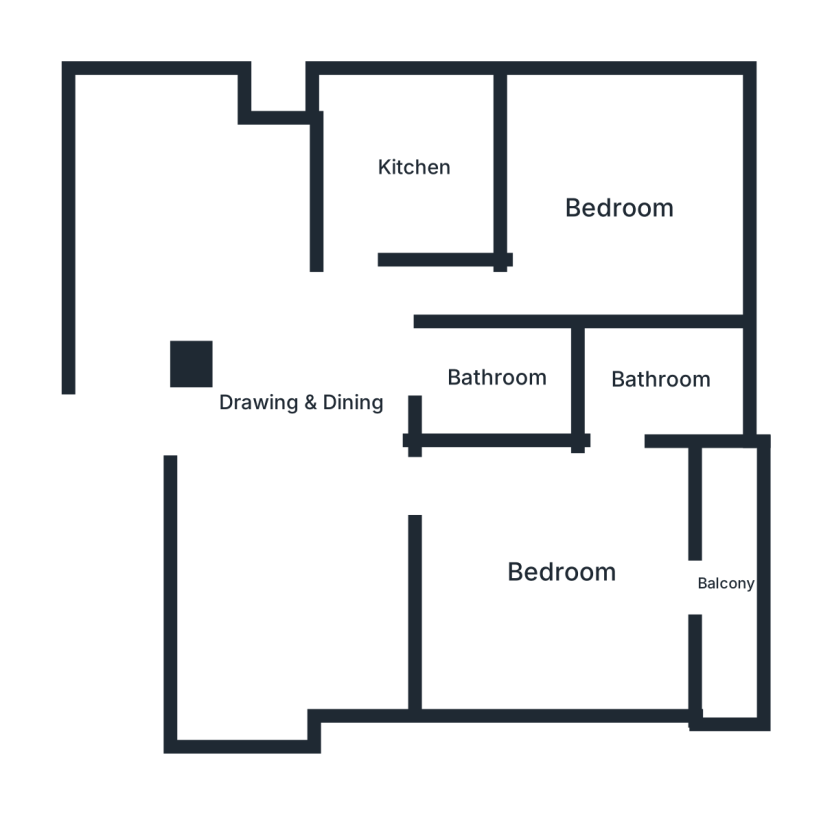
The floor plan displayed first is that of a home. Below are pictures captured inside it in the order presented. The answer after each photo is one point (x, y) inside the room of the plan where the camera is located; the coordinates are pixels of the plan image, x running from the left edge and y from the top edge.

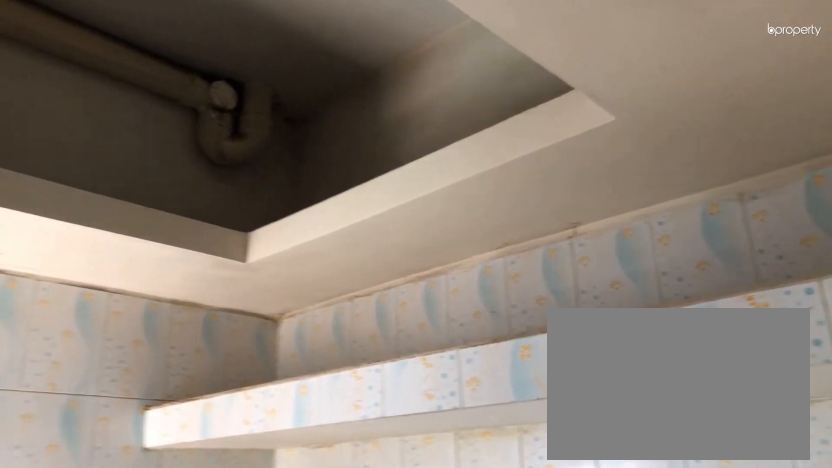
(413, 168)
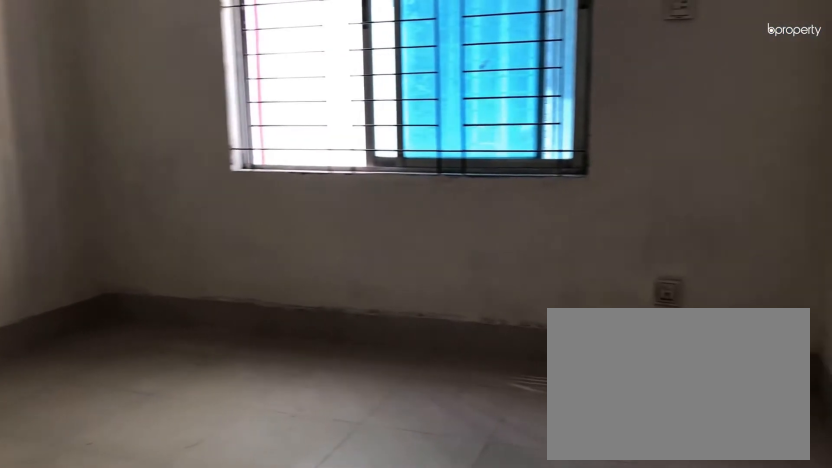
(620, 206)
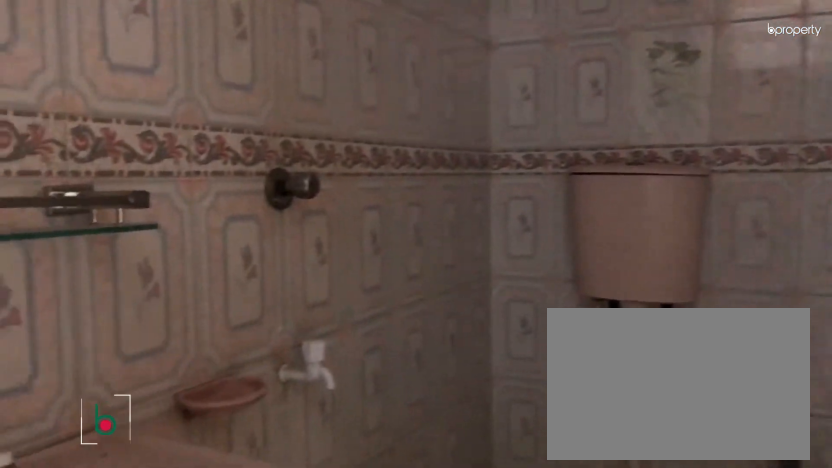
(500, 377)
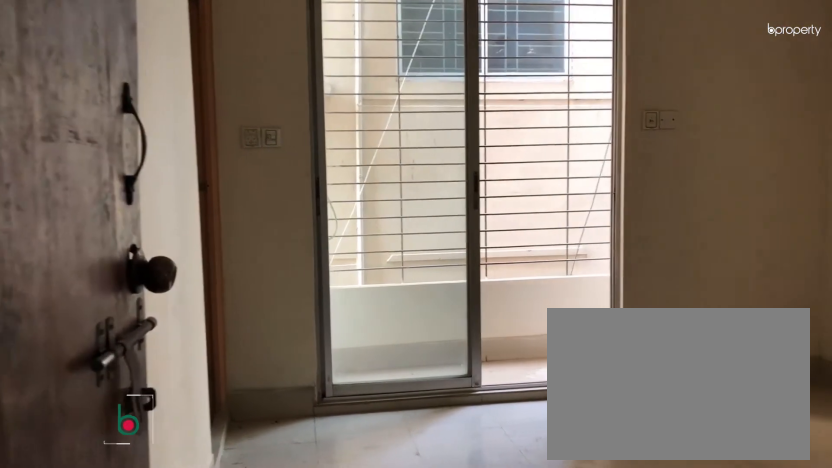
(557, 565)
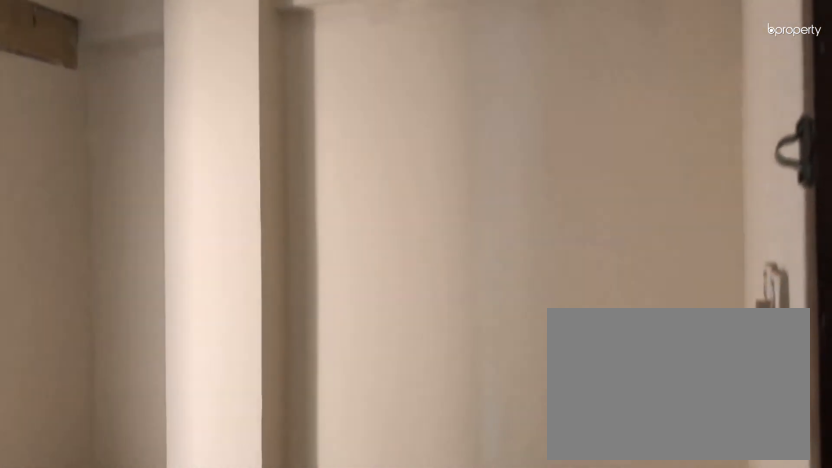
(557, 565)
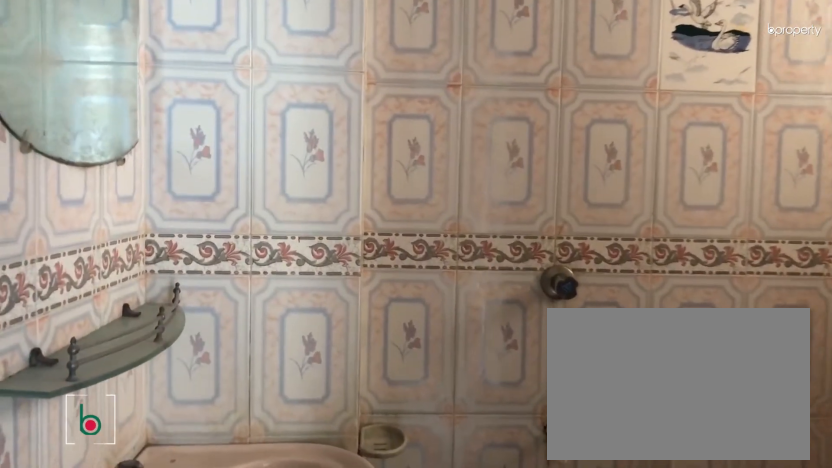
(664, 379)
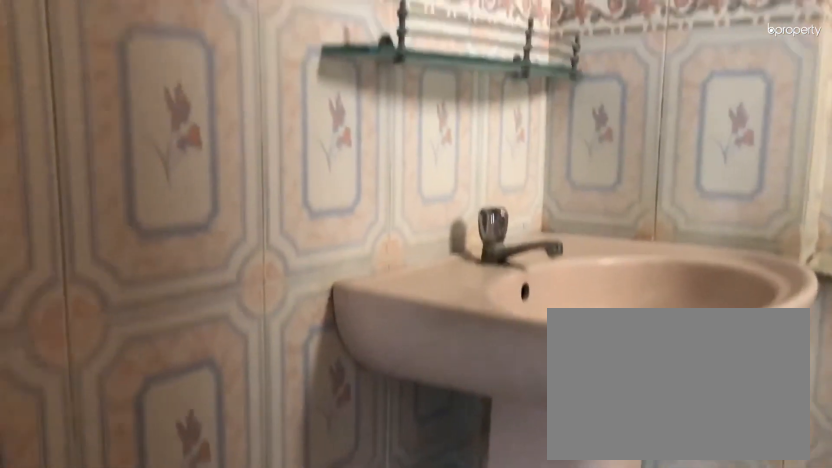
(663, 379)
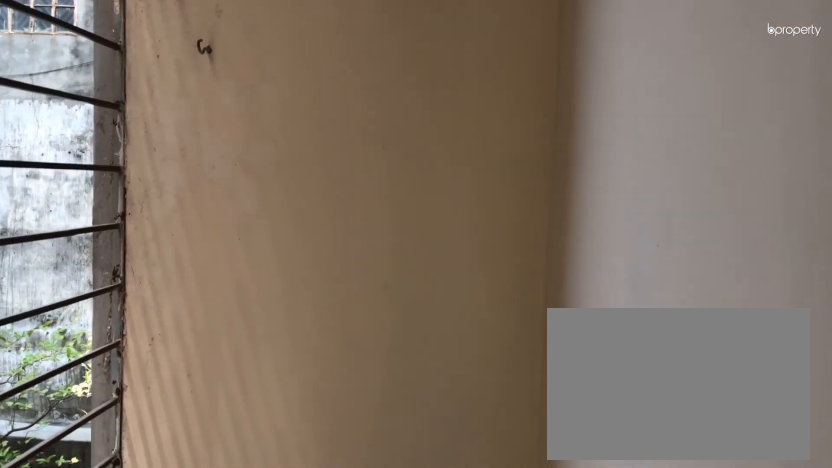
(725, 586)
